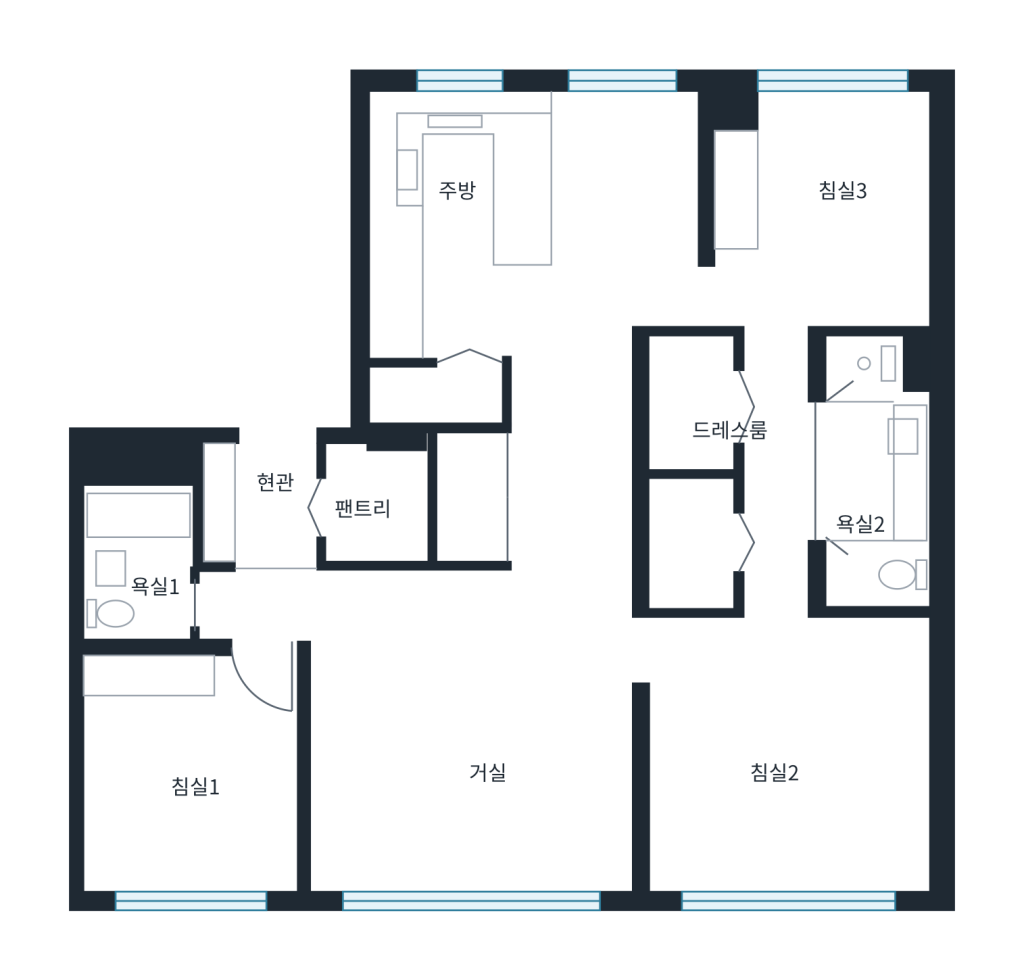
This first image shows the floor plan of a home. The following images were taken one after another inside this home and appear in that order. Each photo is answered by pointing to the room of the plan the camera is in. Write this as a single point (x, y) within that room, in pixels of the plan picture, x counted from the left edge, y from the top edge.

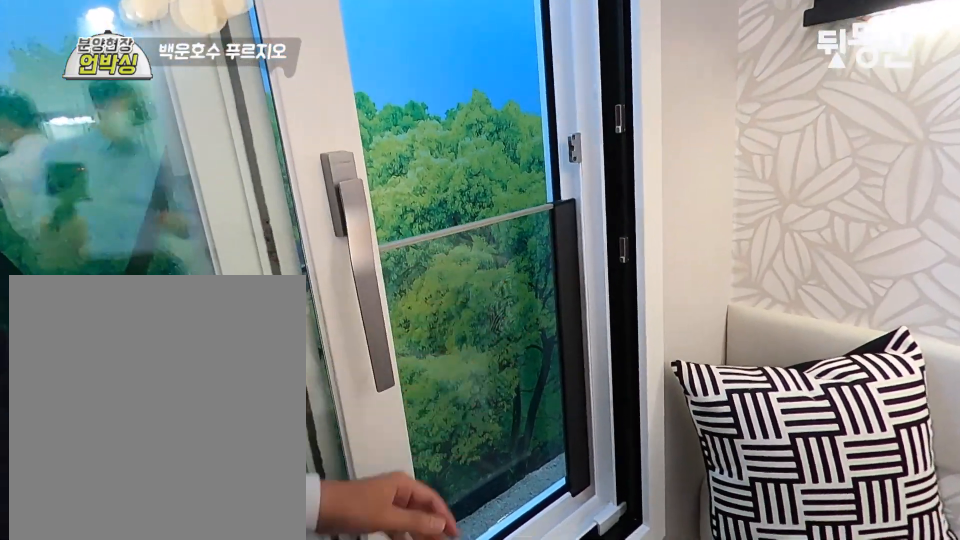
(620, 244)
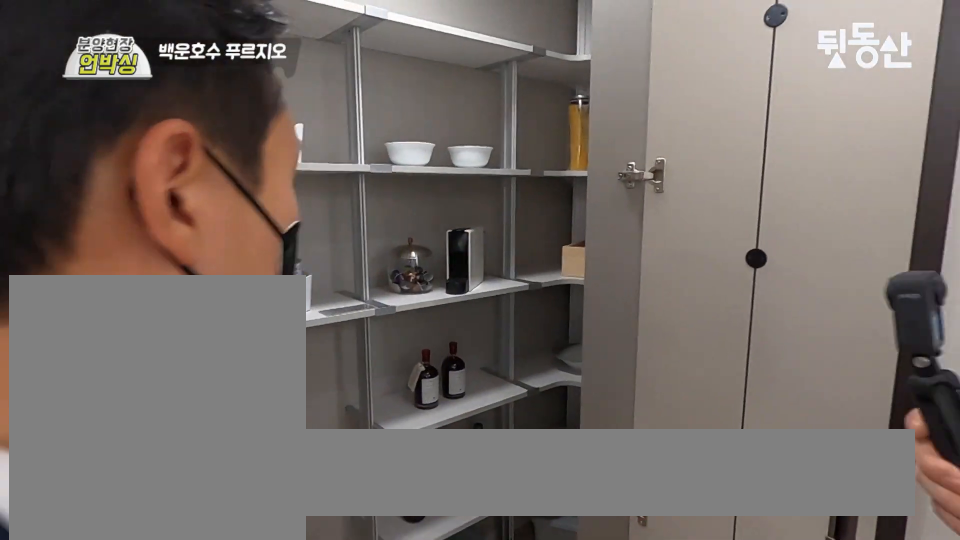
(472, 372)
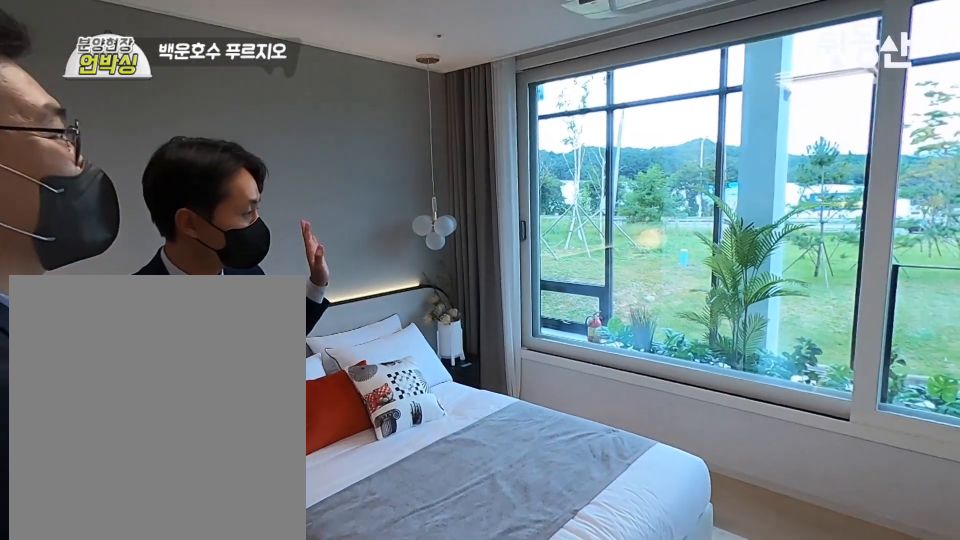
(786, 794)
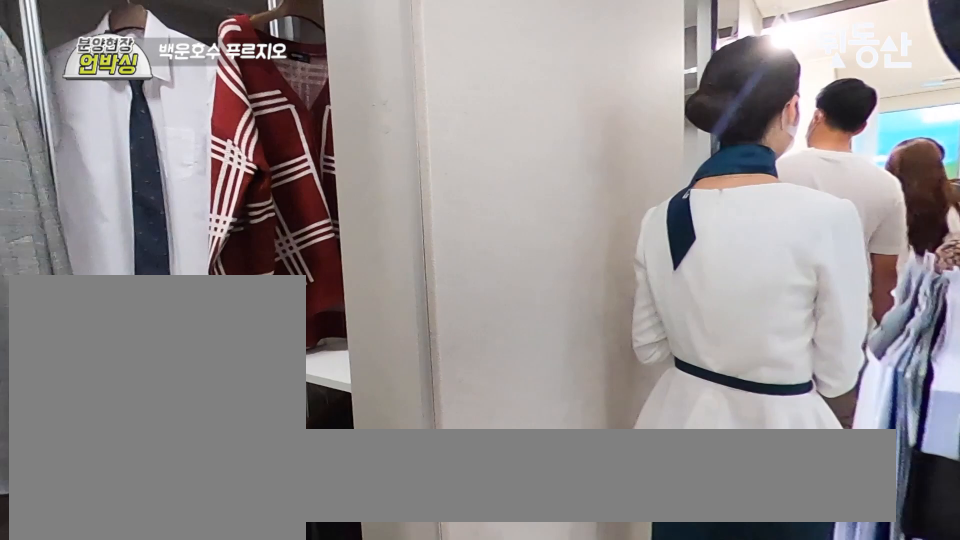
(767, 494)
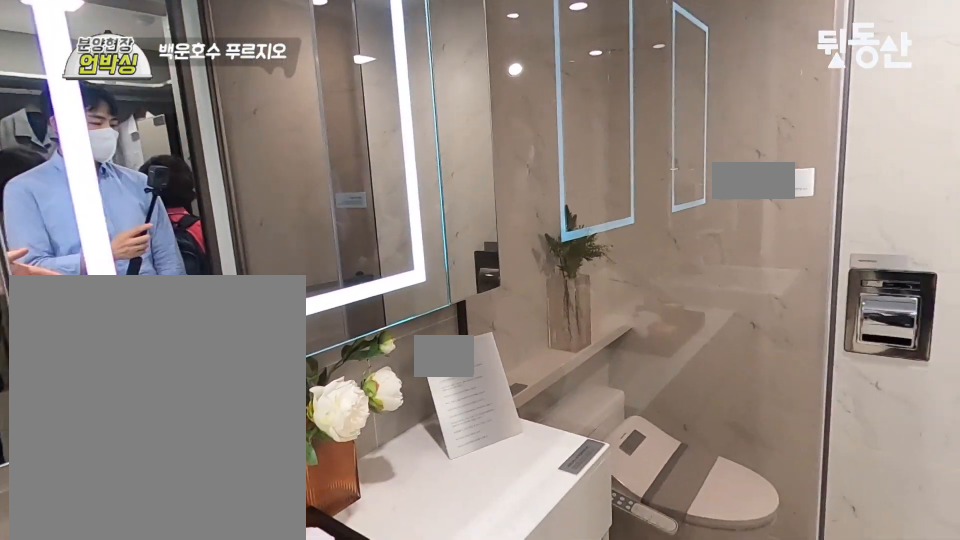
(768, 494)
